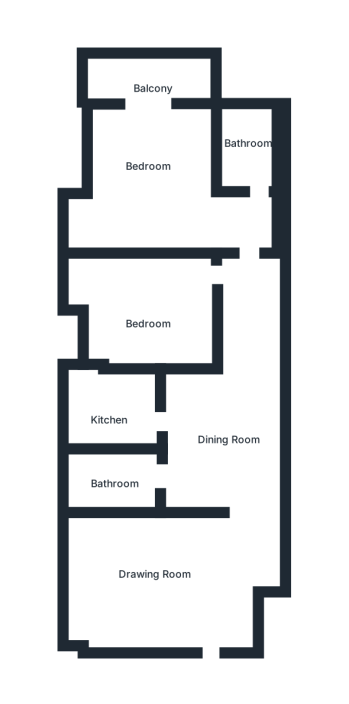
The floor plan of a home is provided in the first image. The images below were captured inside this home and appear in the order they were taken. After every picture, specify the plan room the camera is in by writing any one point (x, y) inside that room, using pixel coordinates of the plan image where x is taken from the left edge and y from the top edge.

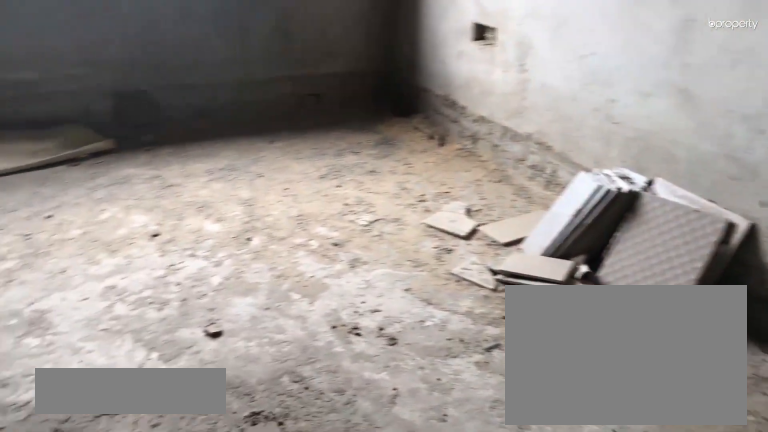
(151, 571)
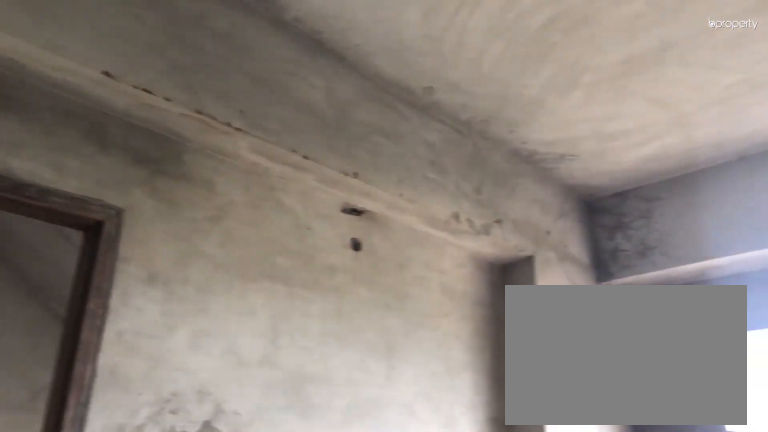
(151, 571)
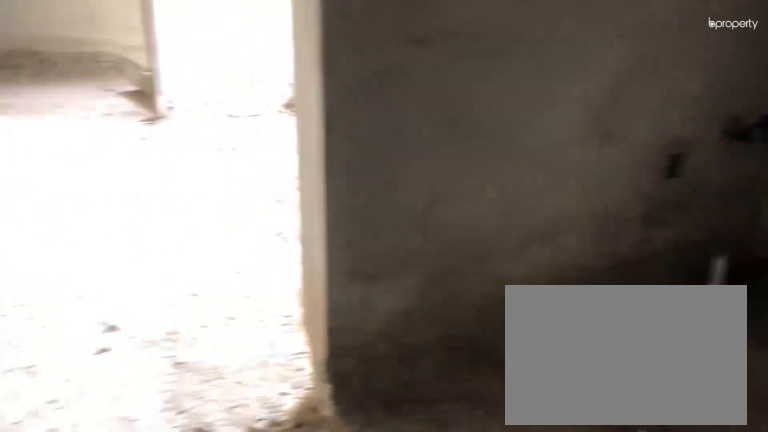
(205, 447)
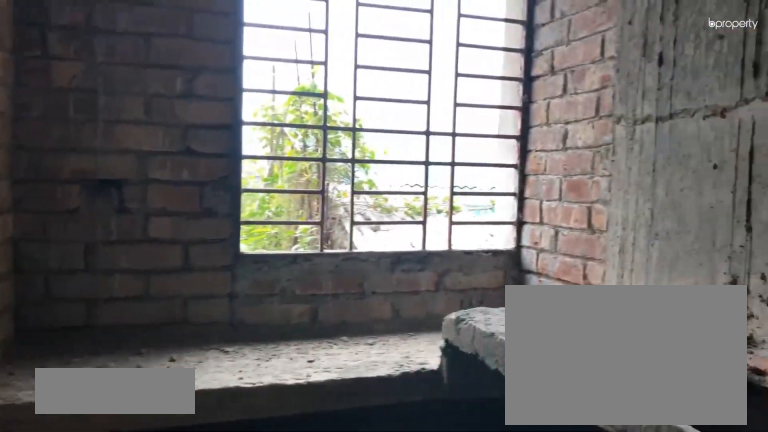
(118, 412)
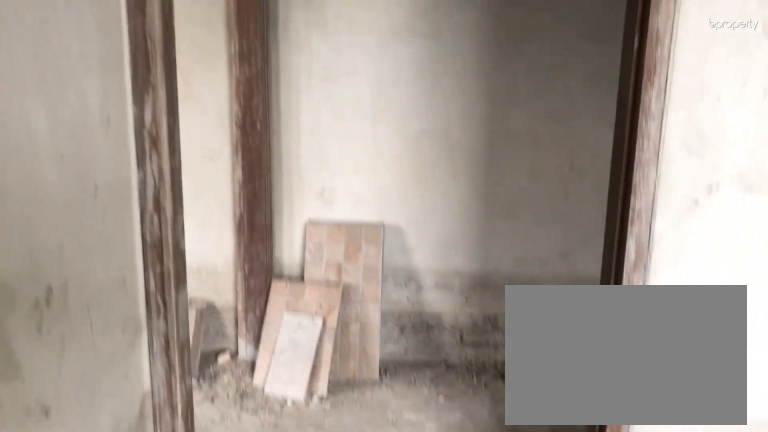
(163, 299)
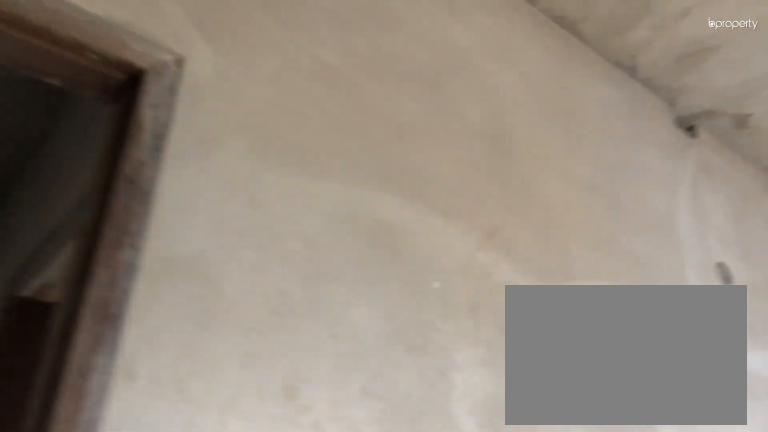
(155, 180)
